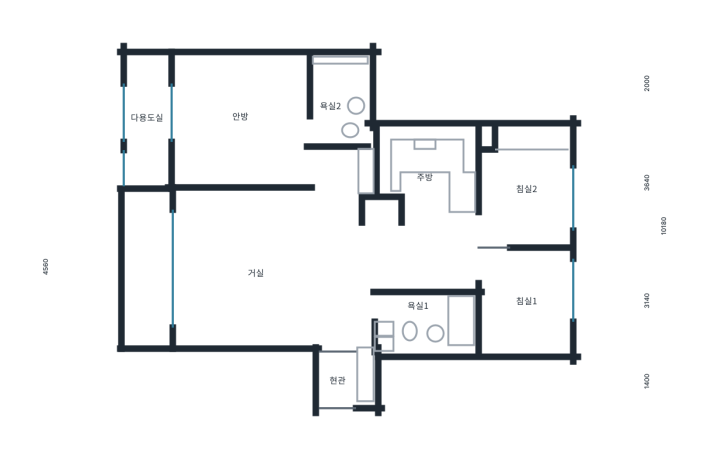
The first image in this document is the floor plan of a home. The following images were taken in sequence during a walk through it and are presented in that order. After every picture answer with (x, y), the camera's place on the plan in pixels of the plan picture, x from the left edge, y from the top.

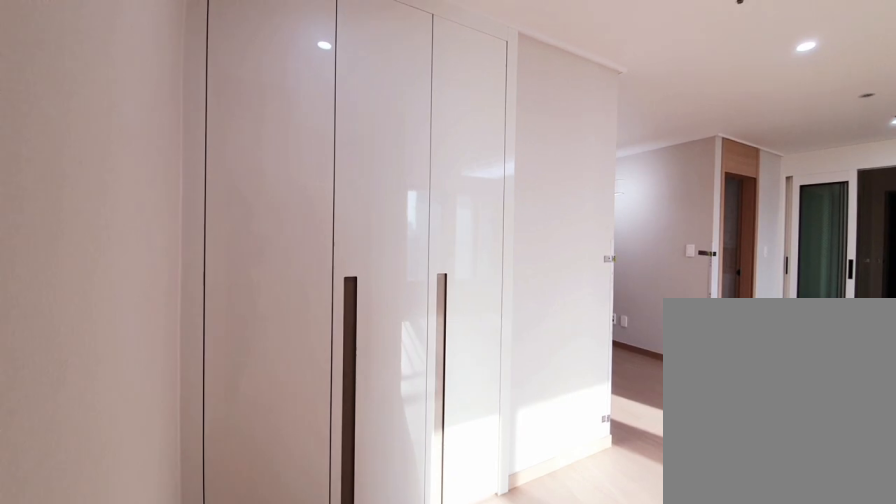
(333, 182)
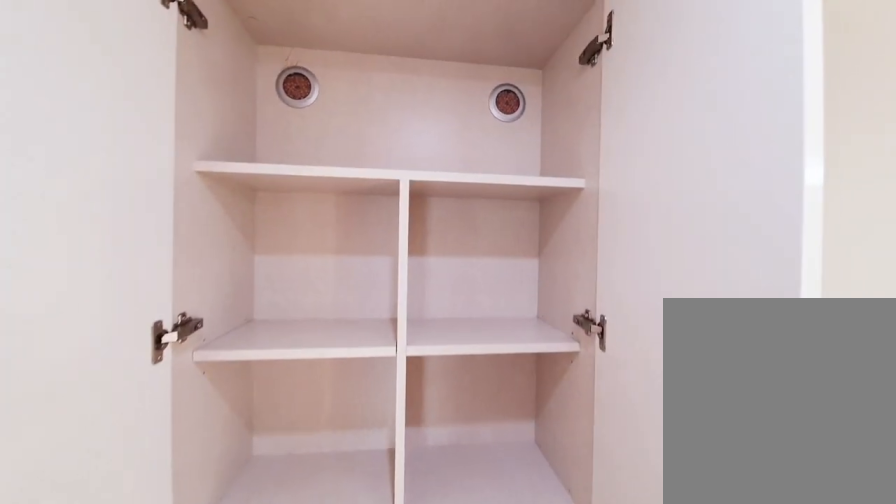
(333, 182)
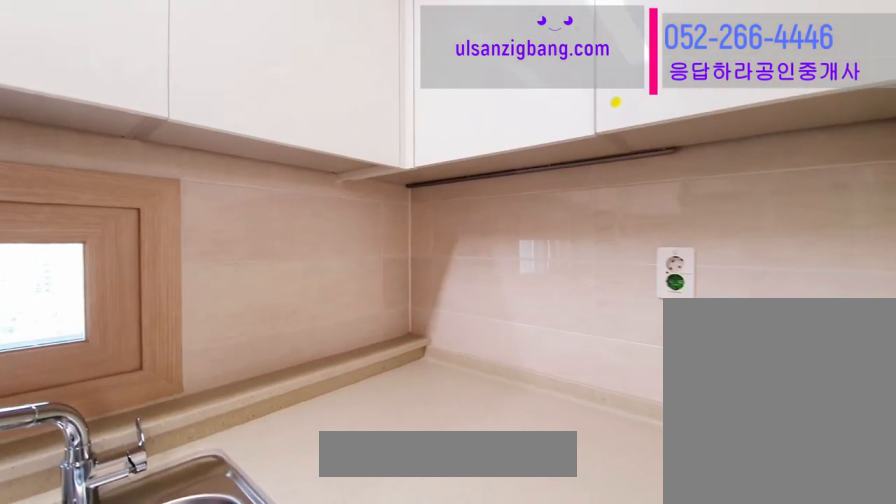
(429, 185)
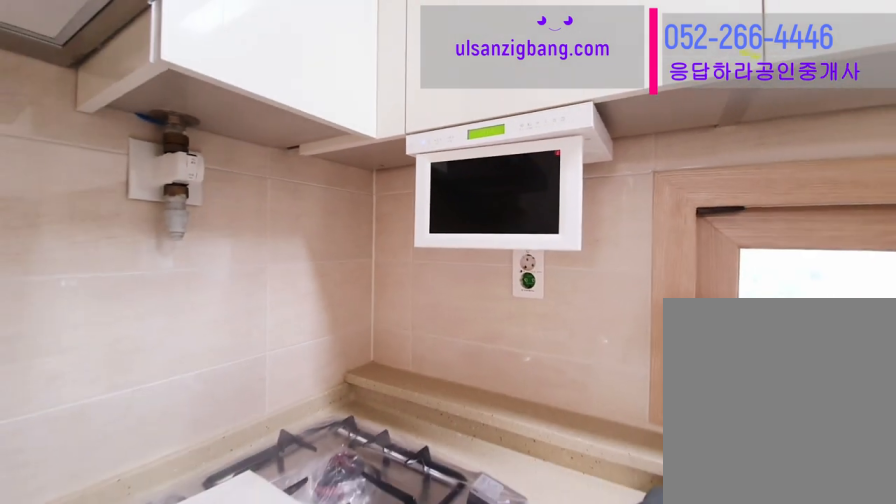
(429, 185)
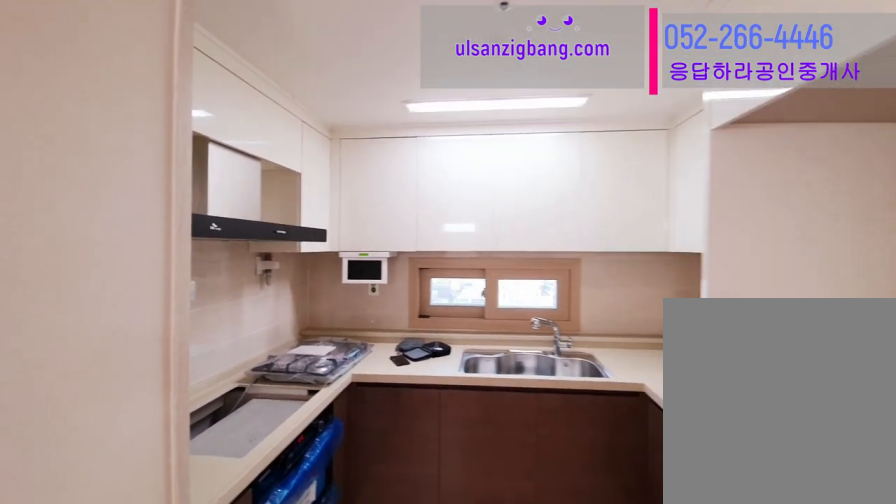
(431, 186)
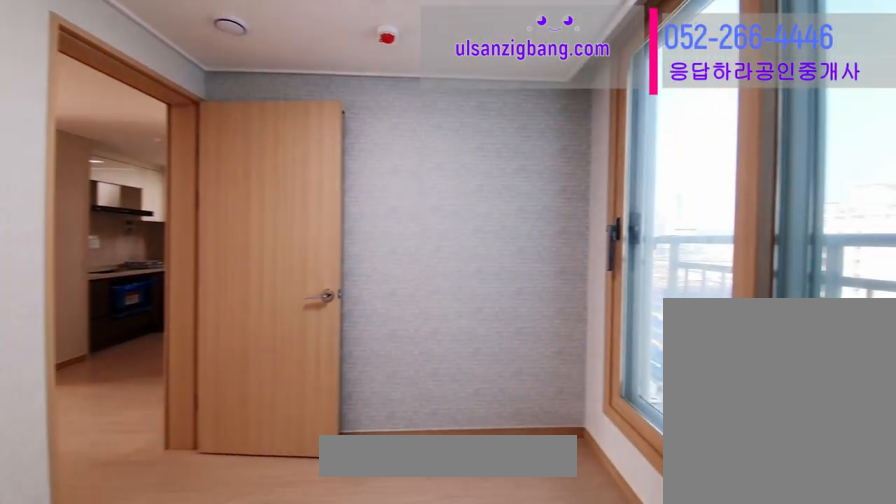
(531, 299)
